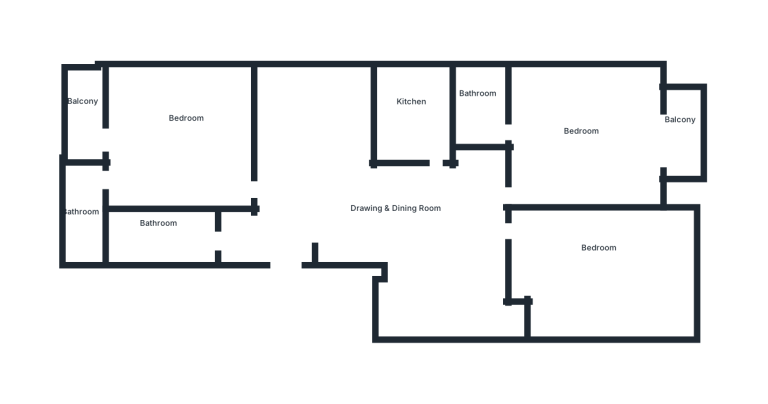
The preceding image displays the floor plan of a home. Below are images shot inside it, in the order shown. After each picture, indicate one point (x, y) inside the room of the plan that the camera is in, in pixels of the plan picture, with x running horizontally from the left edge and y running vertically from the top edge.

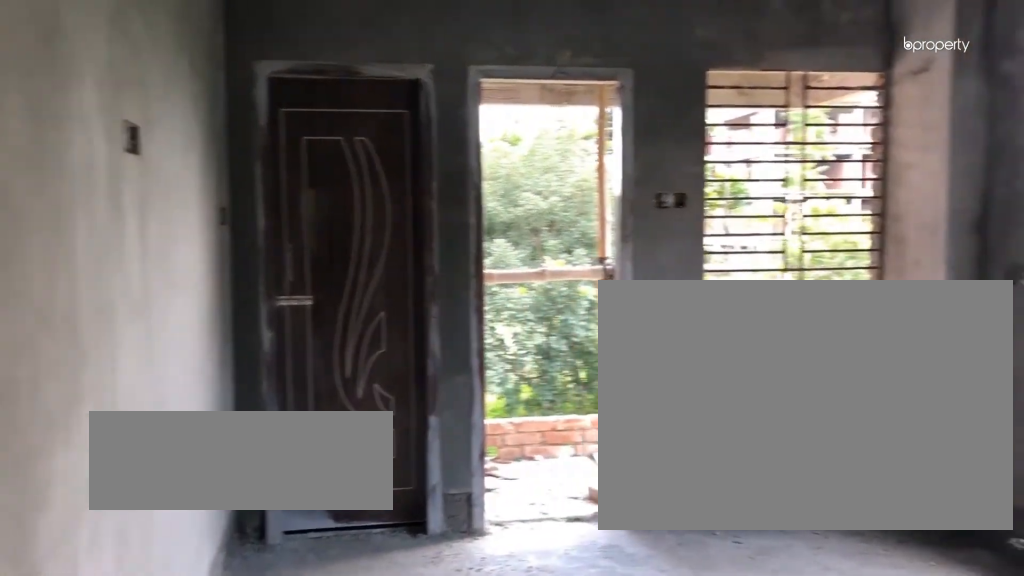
(187, 131)
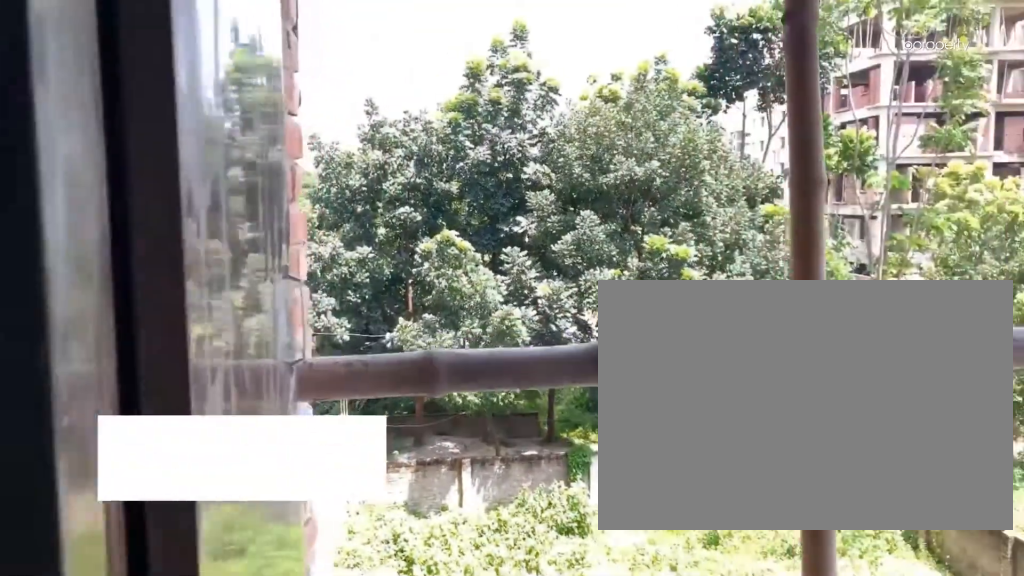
(92, 113)
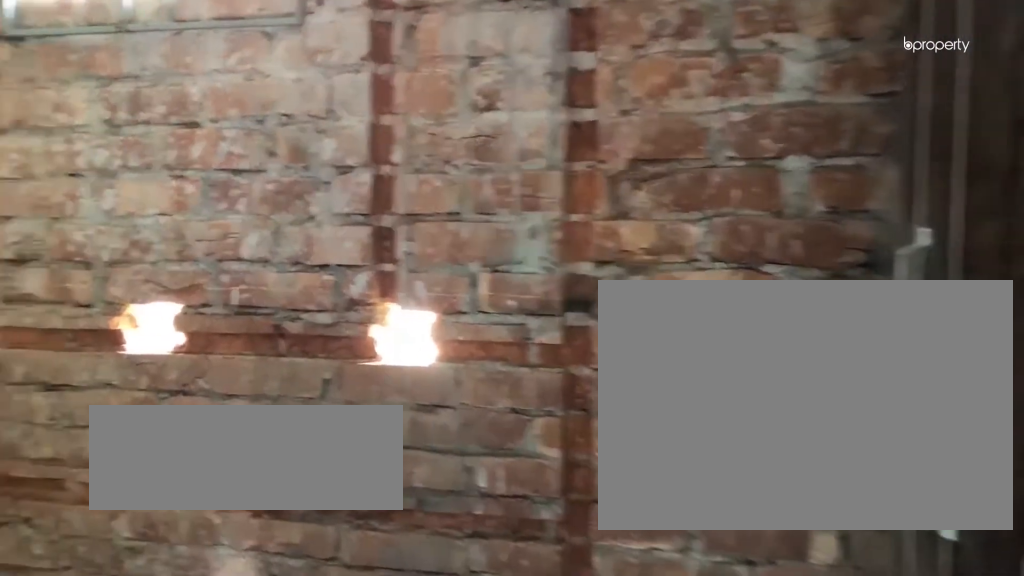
(84, 208)
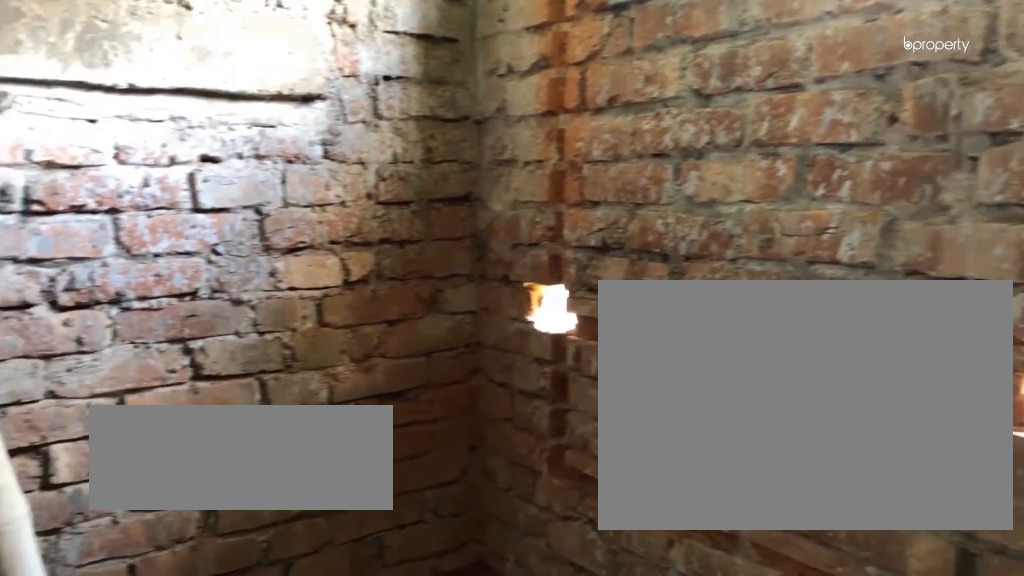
(84, 208)
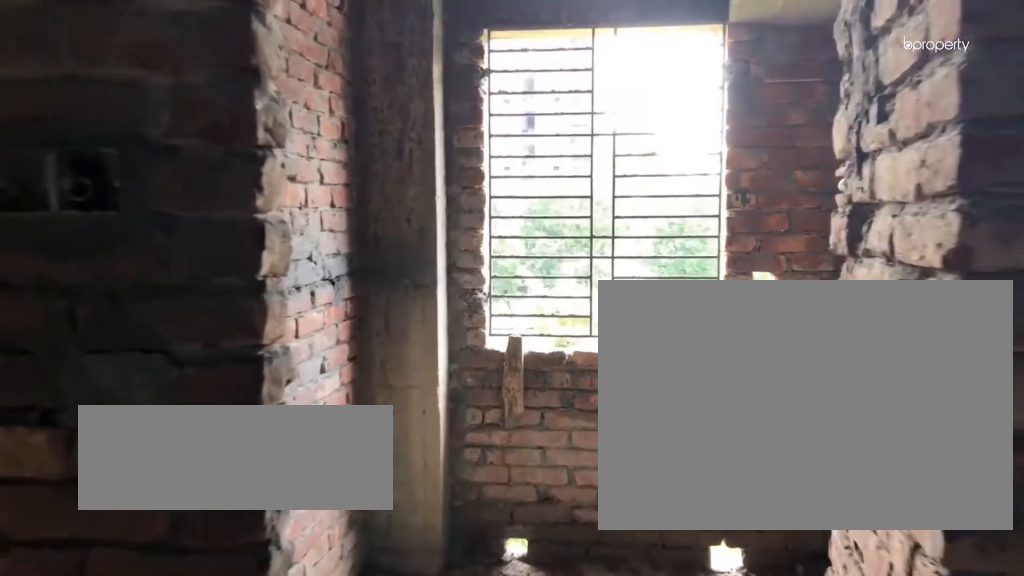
(417, 109)
